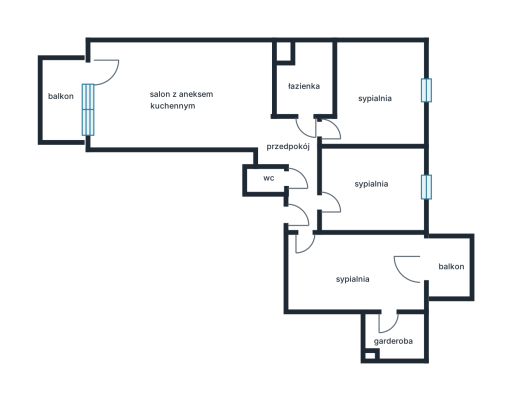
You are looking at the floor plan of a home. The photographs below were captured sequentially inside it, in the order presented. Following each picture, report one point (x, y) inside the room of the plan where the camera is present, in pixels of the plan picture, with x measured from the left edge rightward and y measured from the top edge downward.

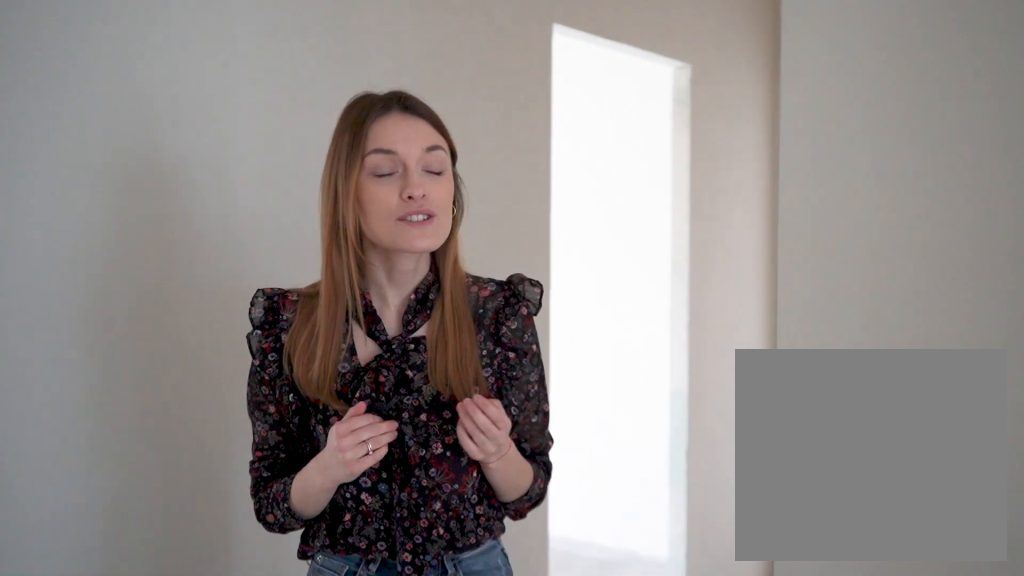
(297, 166)
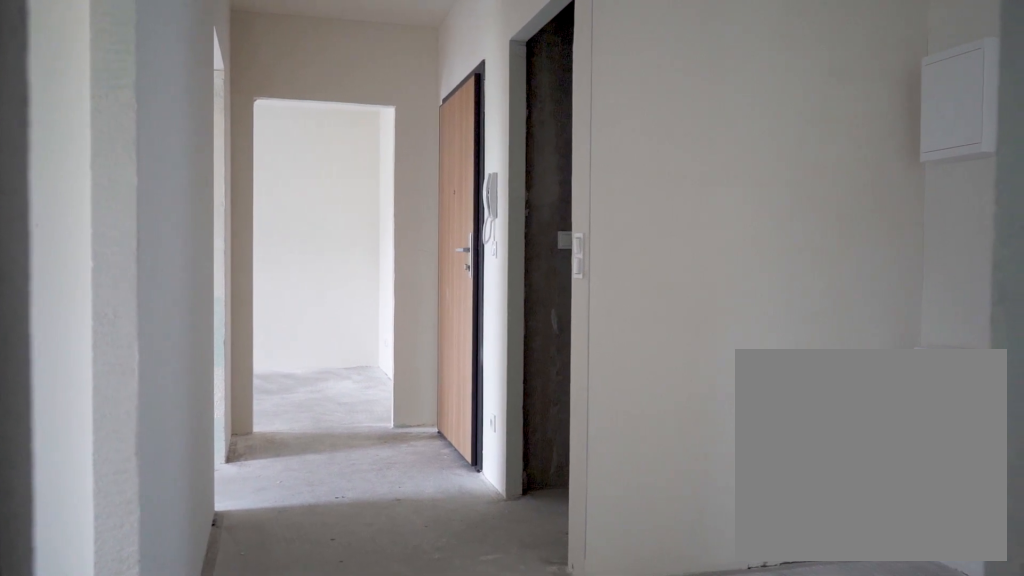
(297, 167)
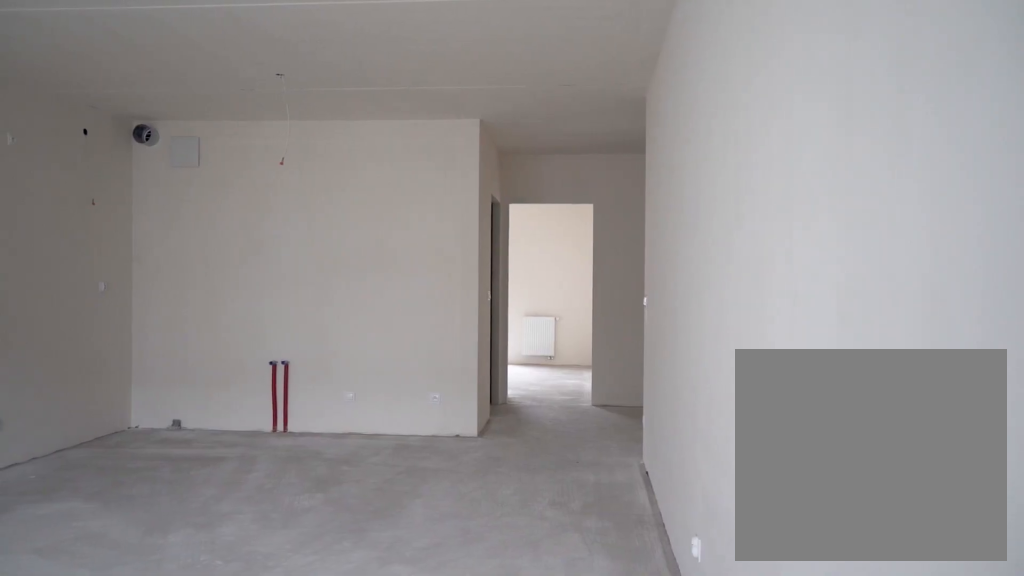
(181, 95)
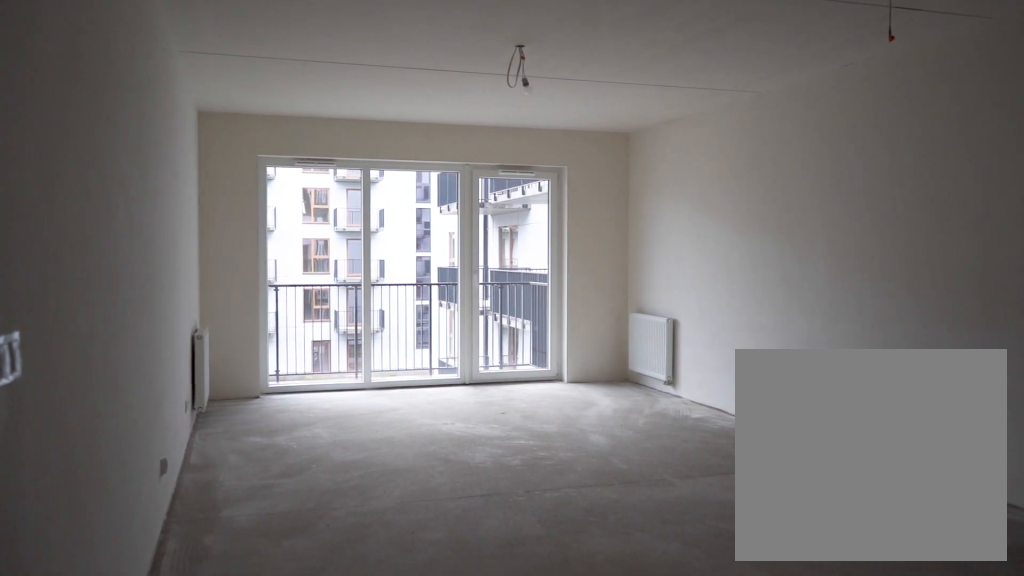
(181, 95)
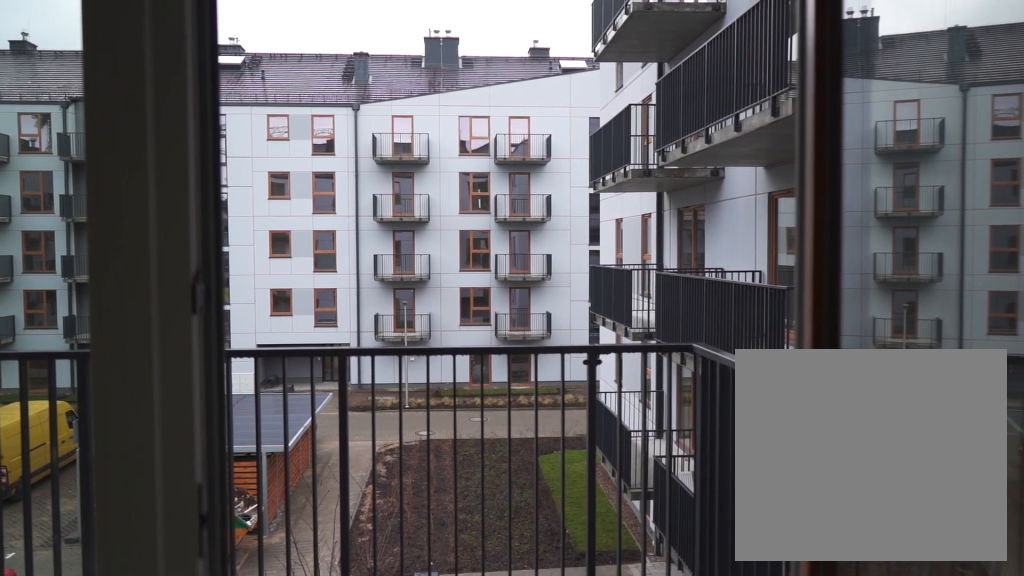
(63, 99)
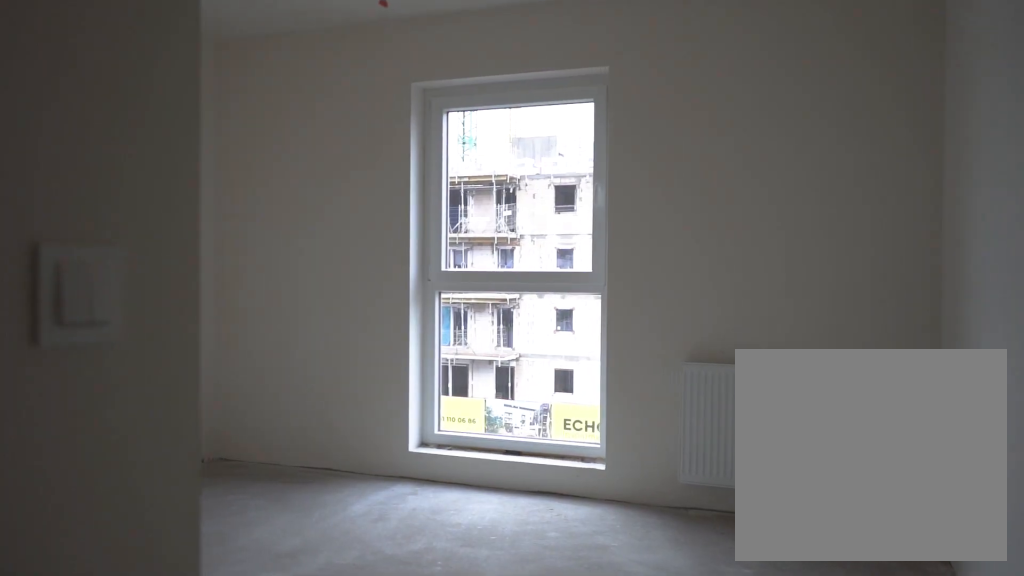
(378, 94)
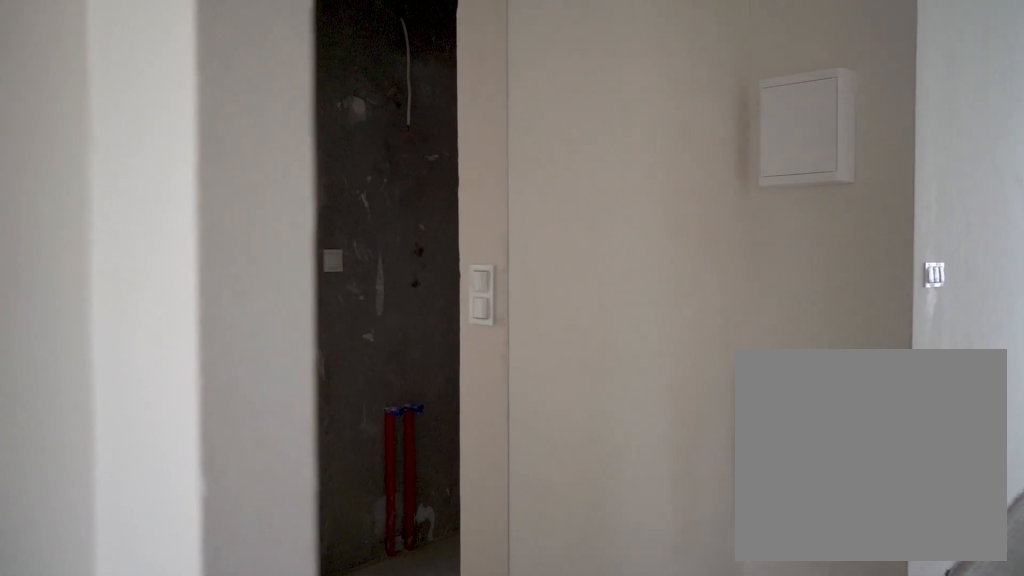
(297, 166)
